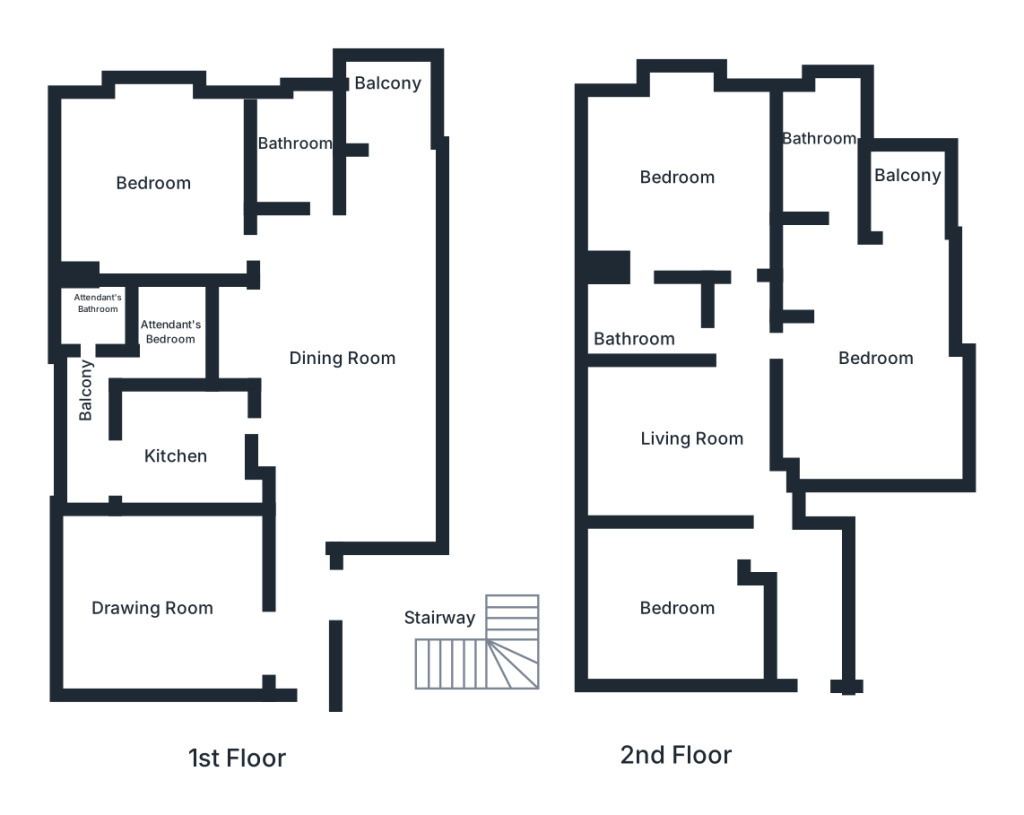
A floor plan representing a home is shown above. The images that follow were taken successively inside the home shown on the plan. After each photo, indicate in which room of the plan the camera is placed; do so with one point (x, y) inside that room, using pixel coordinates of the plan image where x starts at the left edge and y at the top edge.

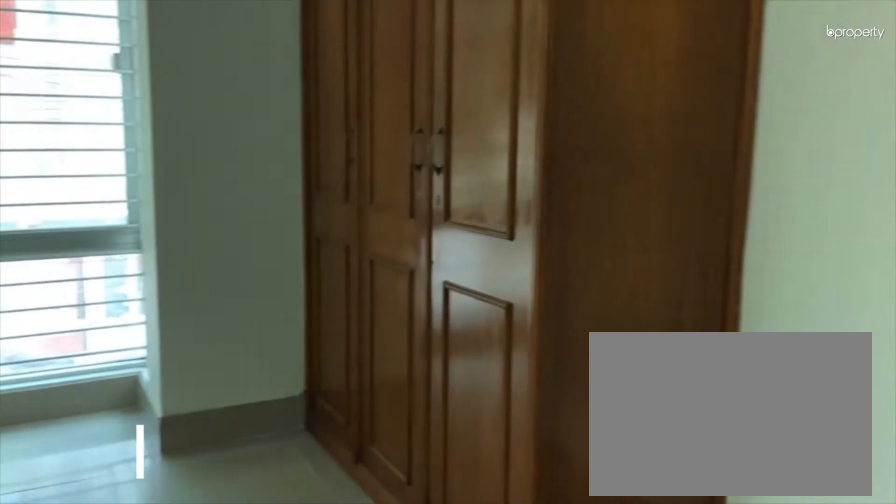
(158, 182)
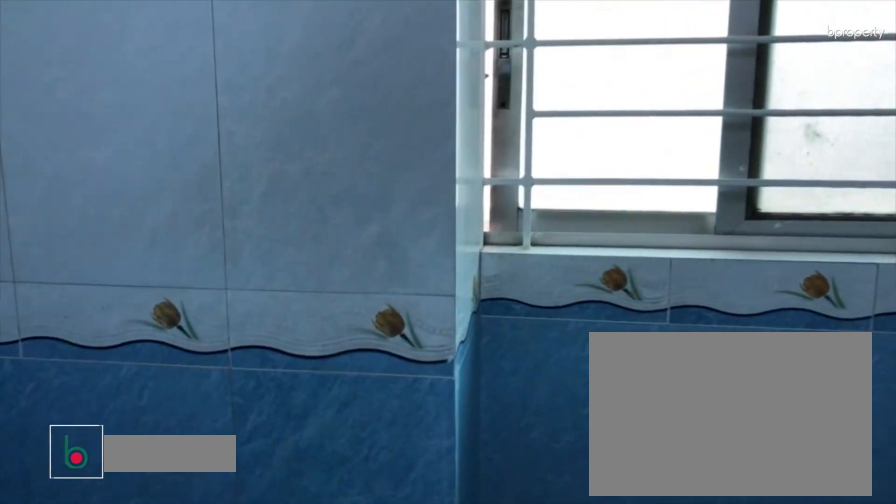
(290, 144)
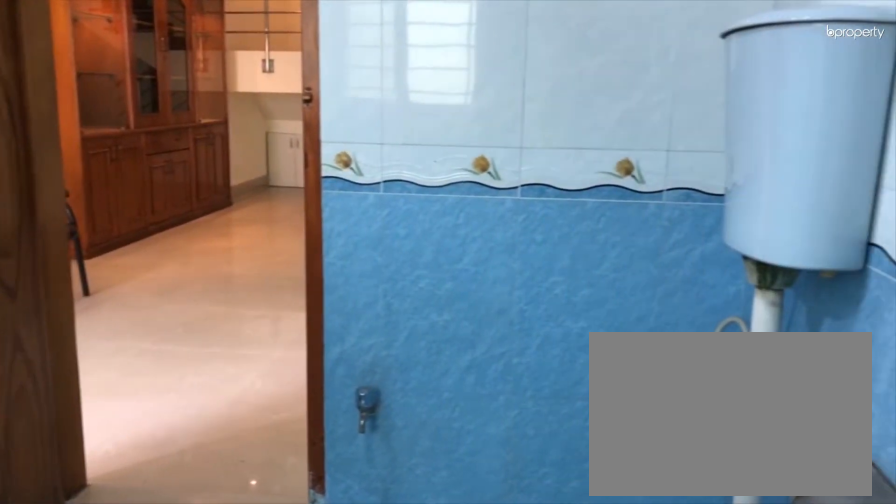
(290, 144)
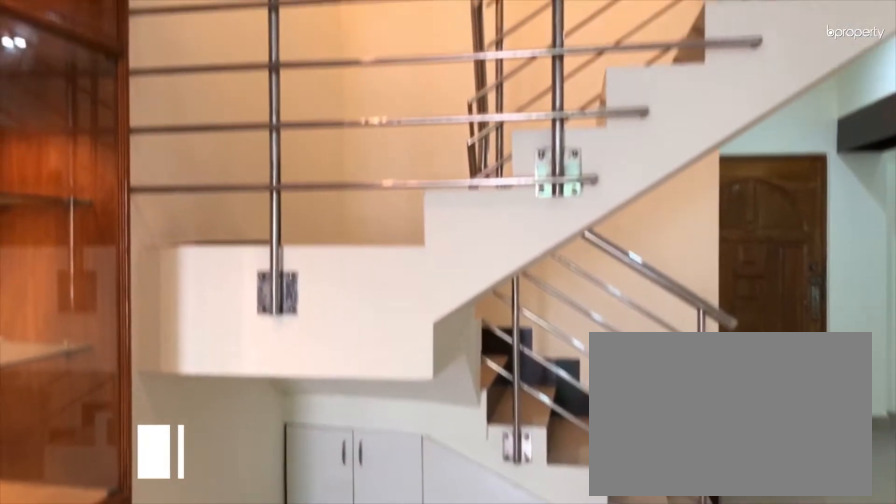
(425, 657)
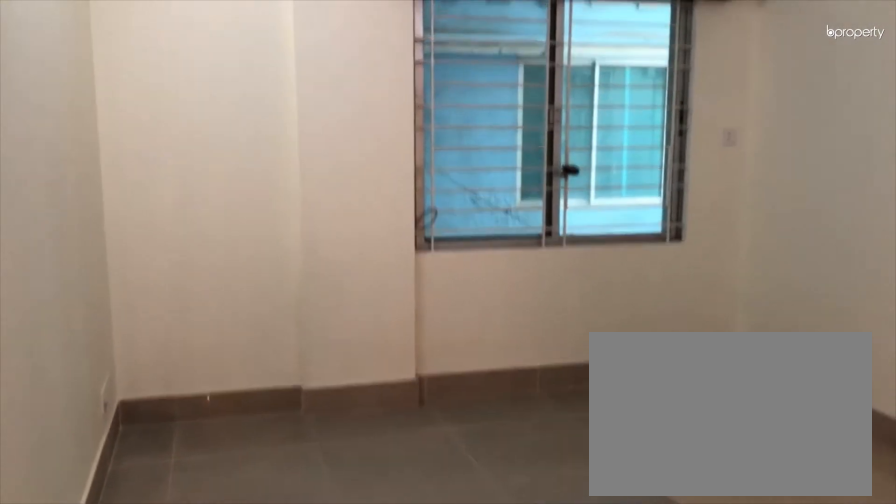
(678, 427)
